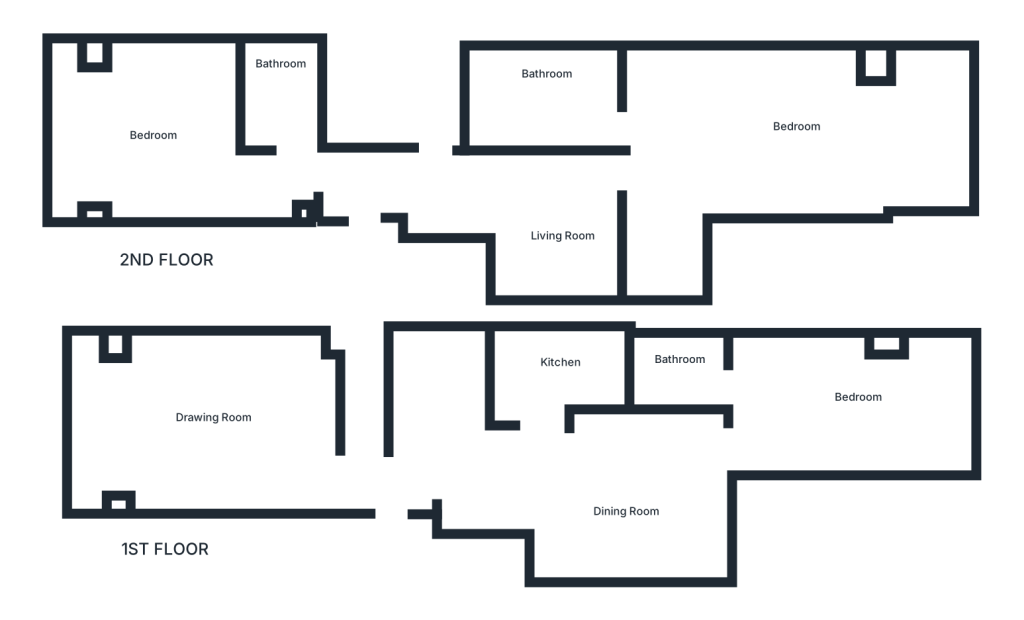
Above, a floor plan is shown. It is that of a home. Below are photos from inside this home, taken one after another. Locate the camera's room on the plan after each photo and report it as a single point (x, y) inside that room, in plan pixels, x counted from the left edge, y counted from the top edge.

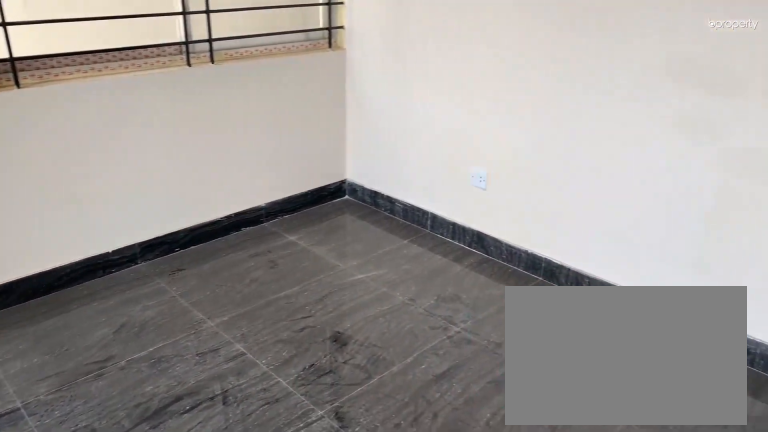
(157, 126)
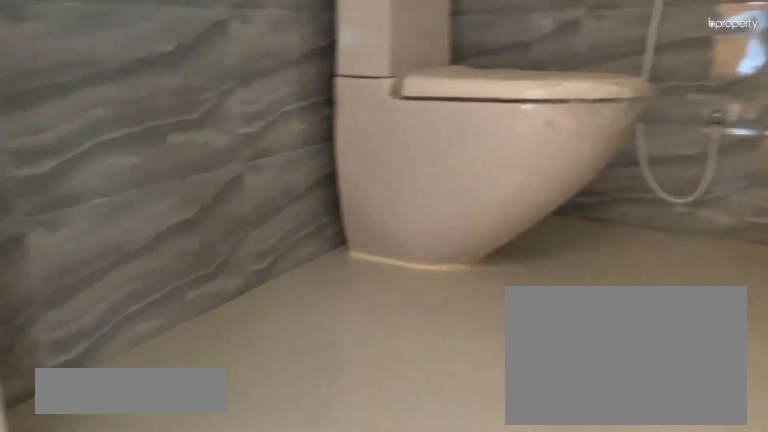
(288, 103)
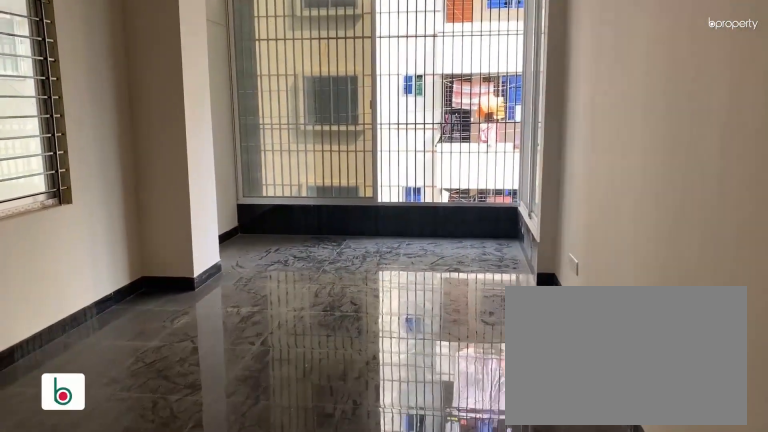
(789, 144)
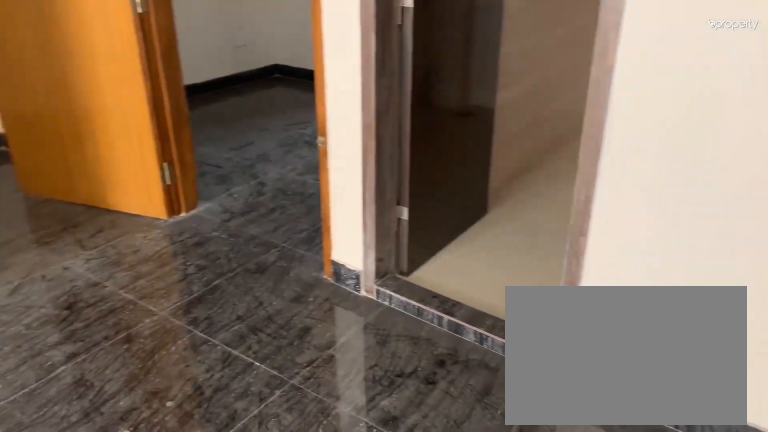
(789, 144)
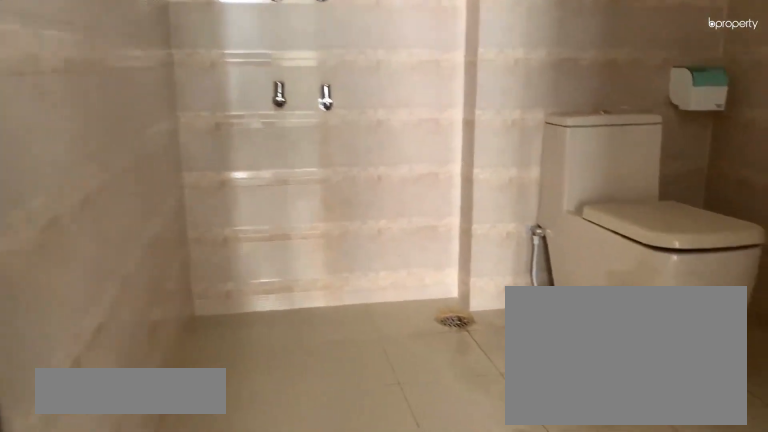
(540, 93)
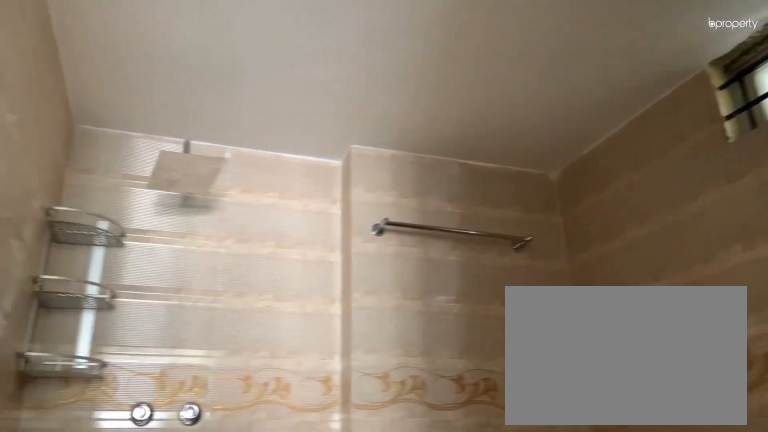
(540, 93)
